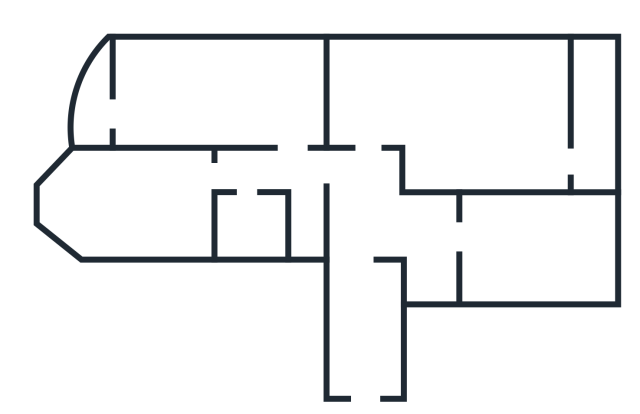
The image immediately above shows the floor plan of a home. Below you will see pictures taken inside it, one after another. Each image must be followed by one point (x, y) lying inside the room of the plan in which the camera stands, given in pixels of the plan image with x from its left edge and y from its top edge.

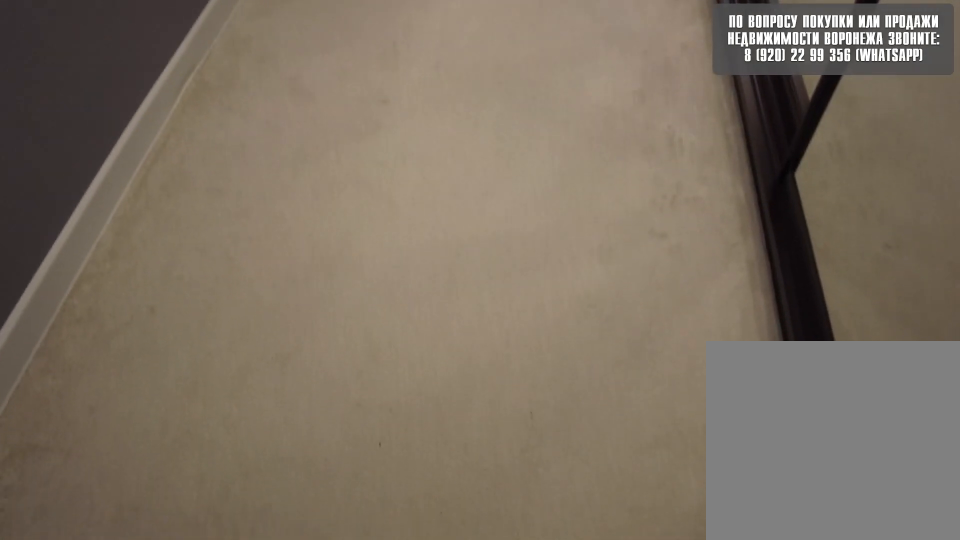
(369, 379)
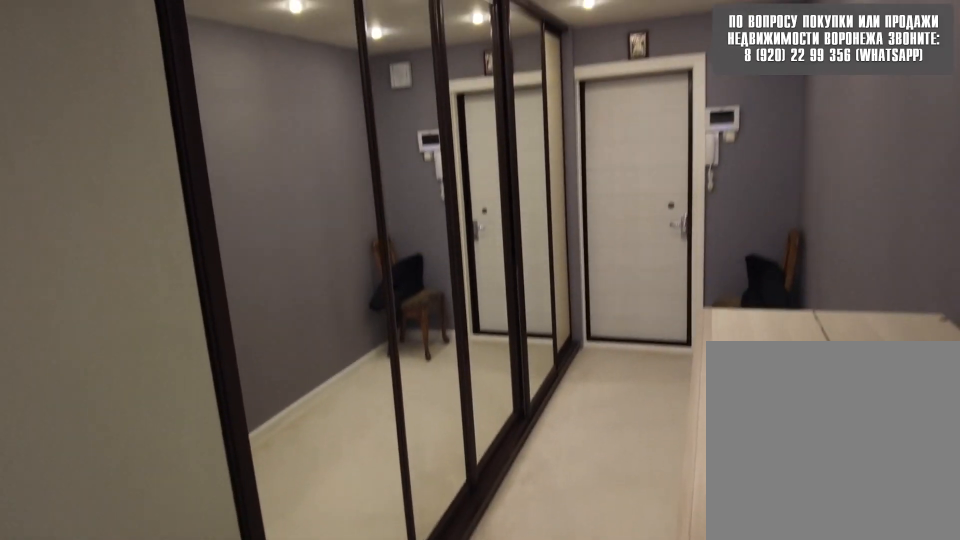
(369, 233)
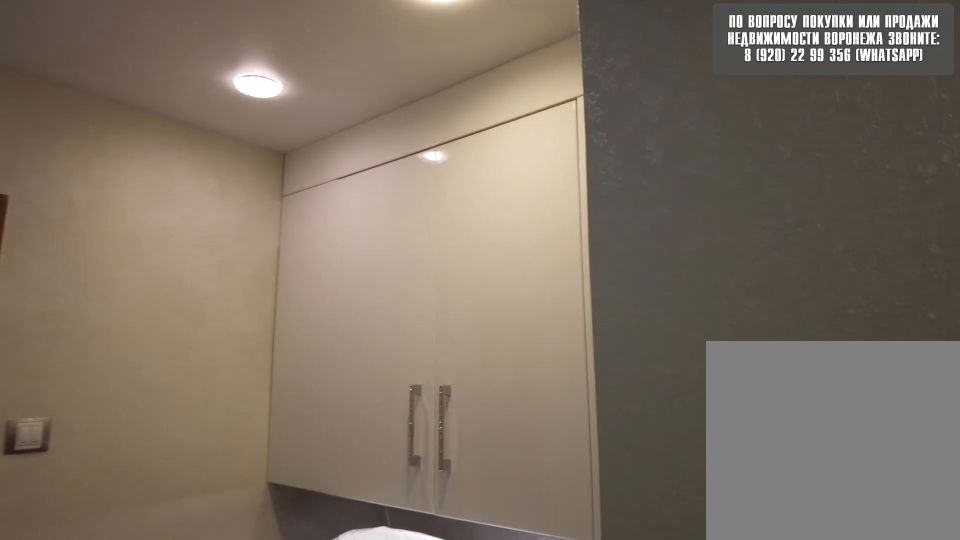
(437, 239)
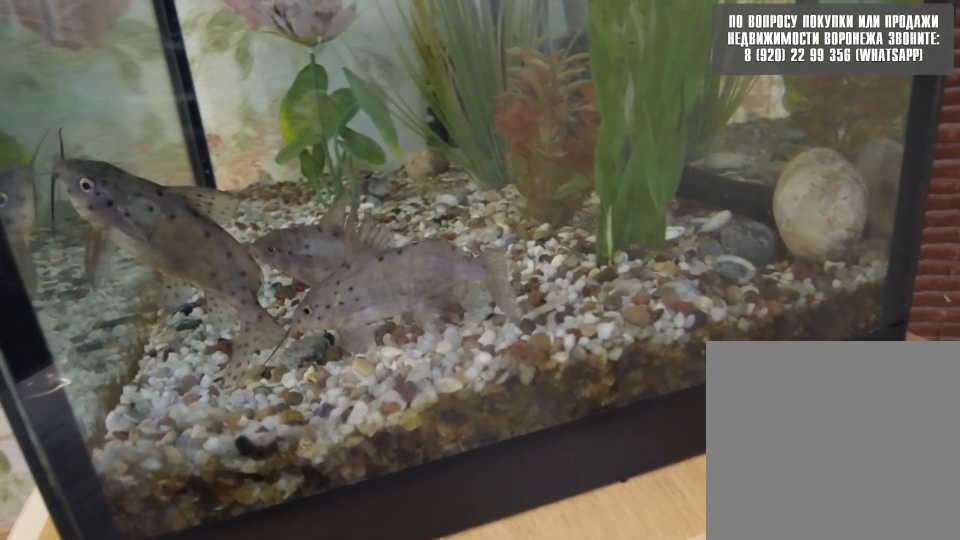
(512, 249)
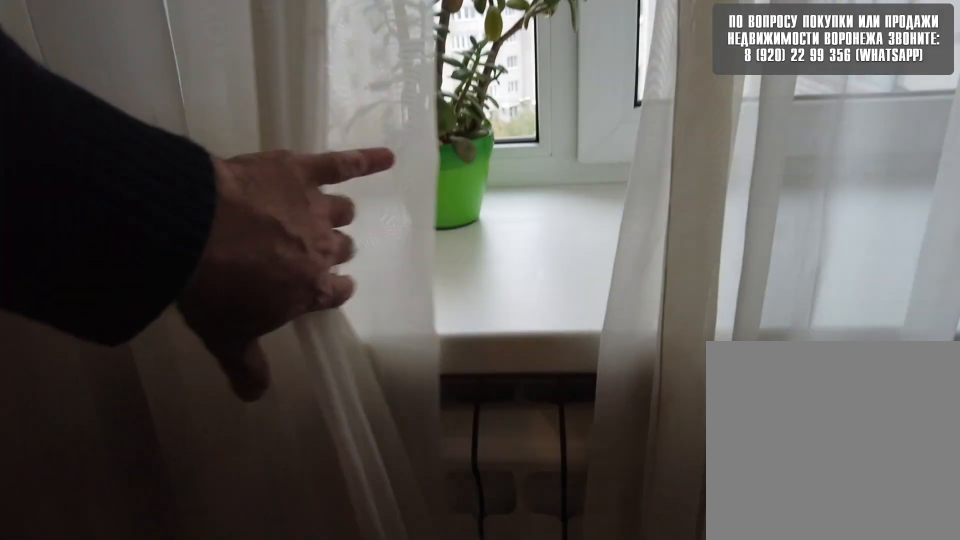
(512, 249)
